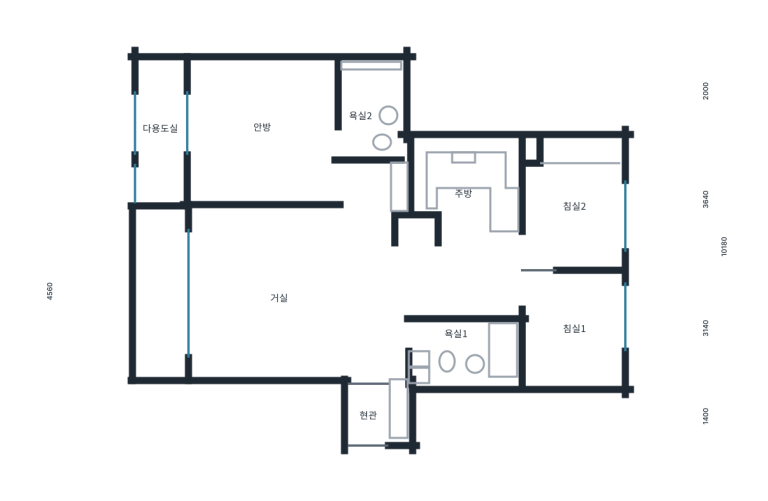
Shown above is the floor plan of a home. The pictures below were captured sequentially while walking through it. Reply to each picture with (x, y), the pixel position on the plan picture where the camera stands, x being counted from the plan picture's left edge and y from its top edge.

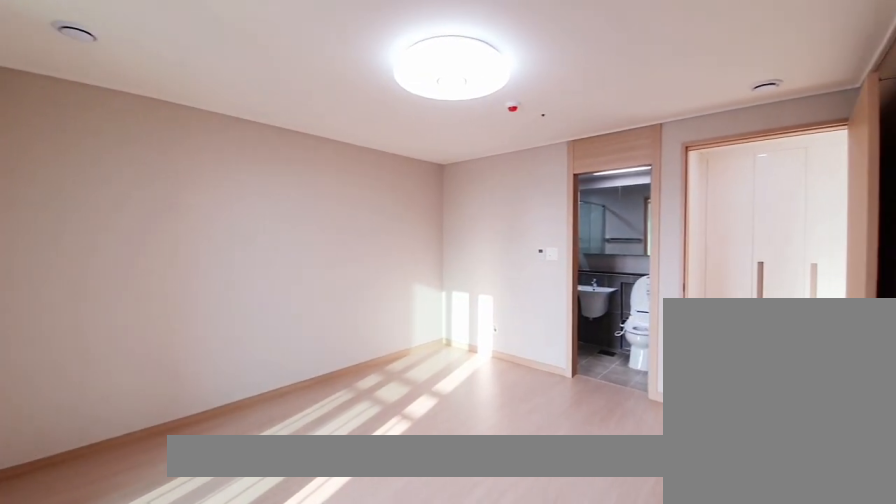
(251, 140)
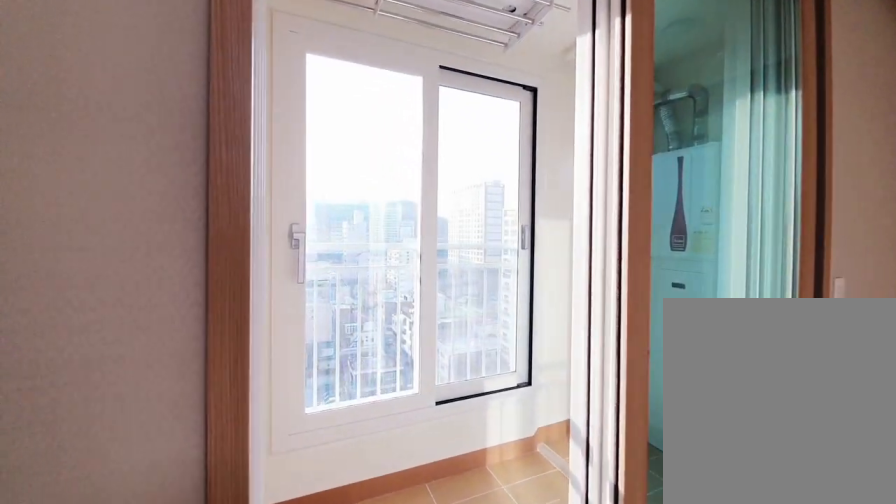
(180, 149)
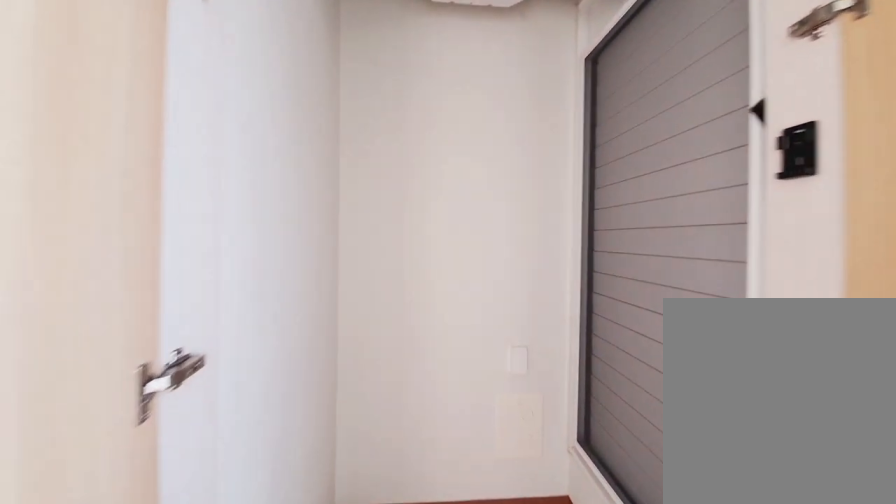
(179, 149)
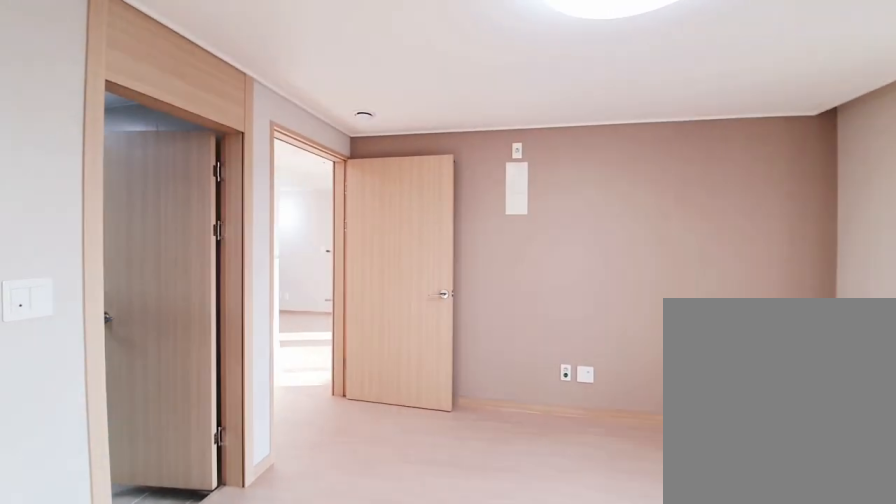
(252, 161)
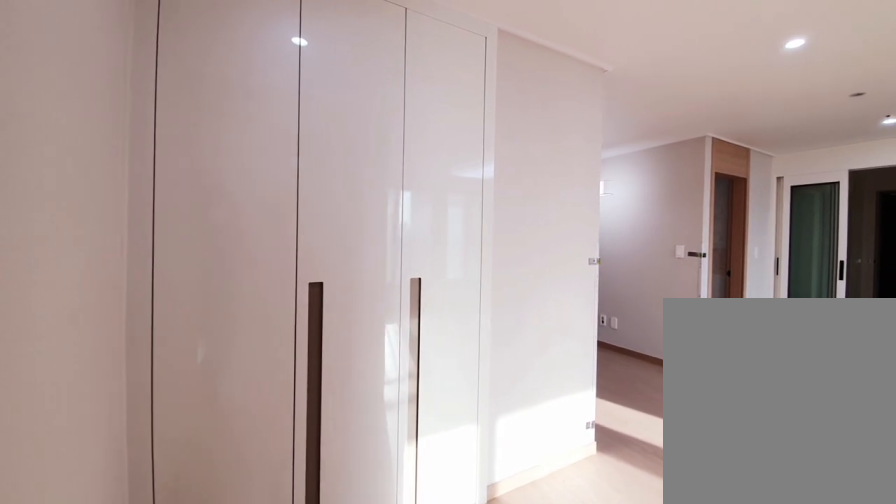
(363, 198)
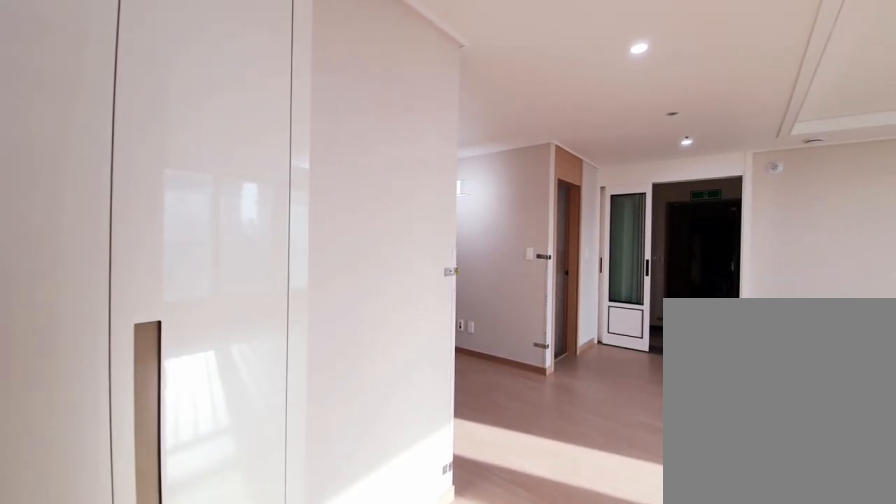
(364, 198)
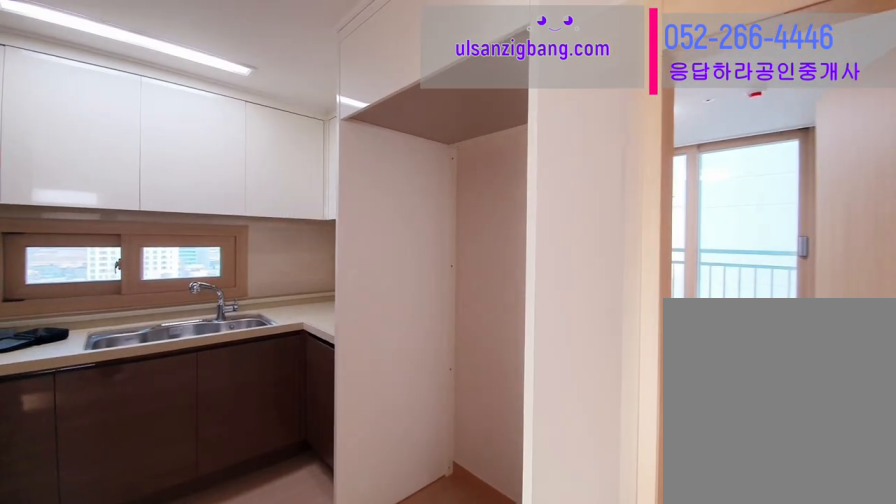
(470, 201)
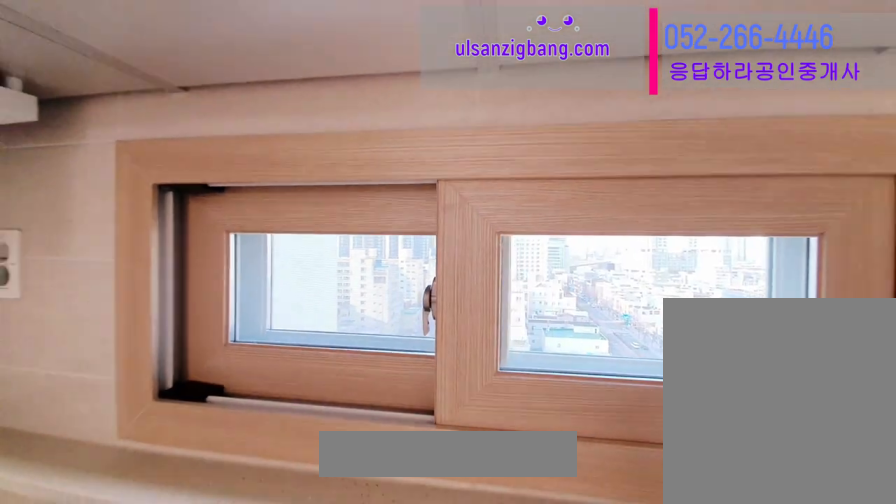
(468, 202)
